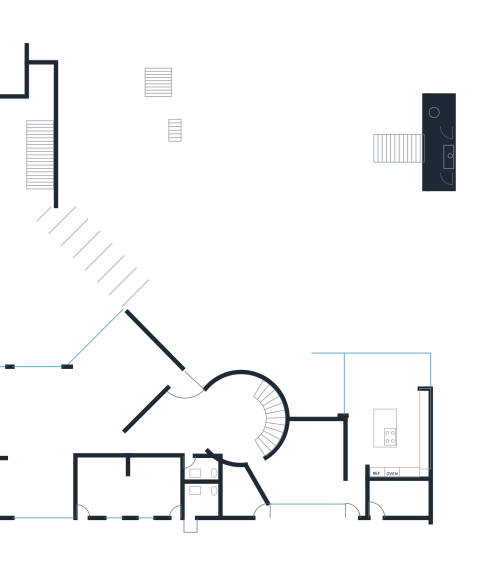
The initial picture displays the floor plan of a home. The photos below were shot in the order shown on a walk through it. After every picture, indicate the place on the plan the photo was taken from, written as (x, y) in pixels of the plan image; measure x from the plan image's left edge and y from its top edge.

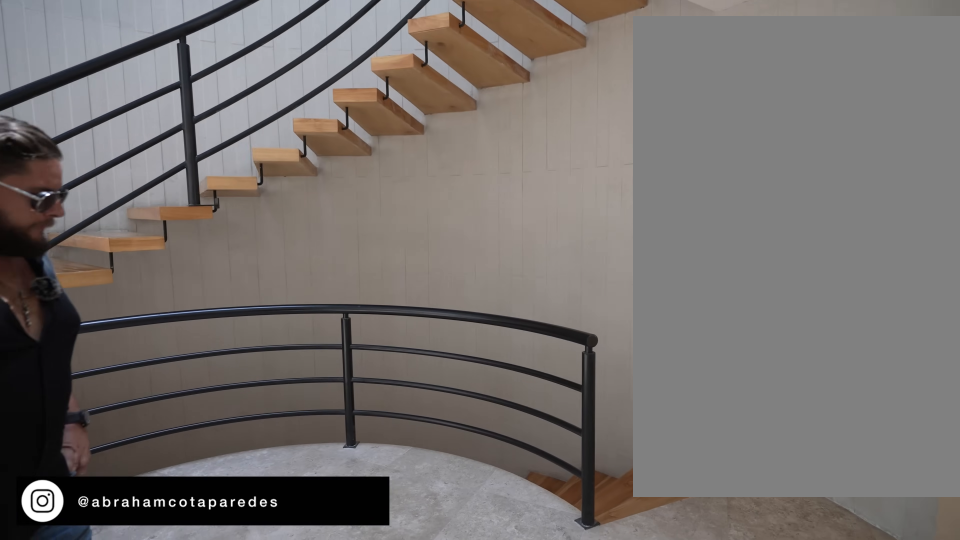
(230, 438)
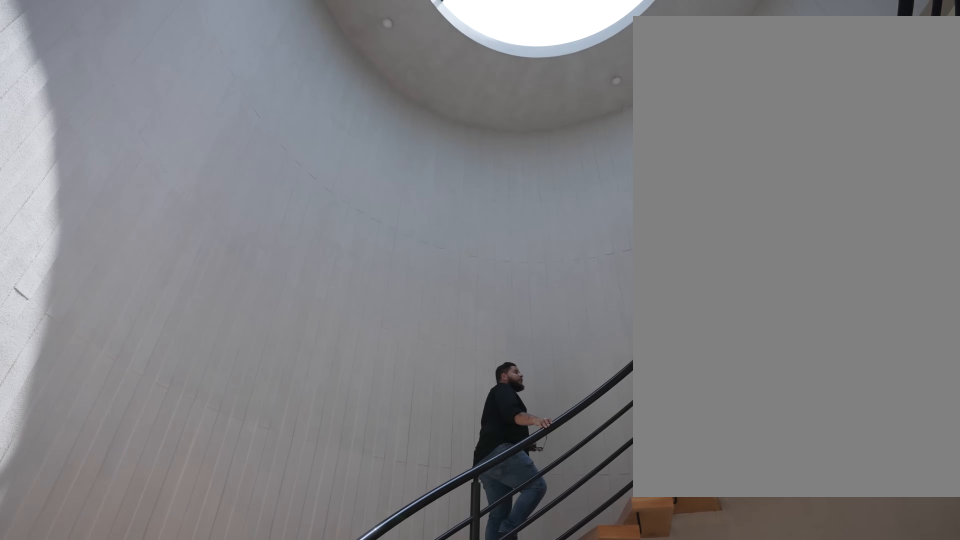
(220, 426)
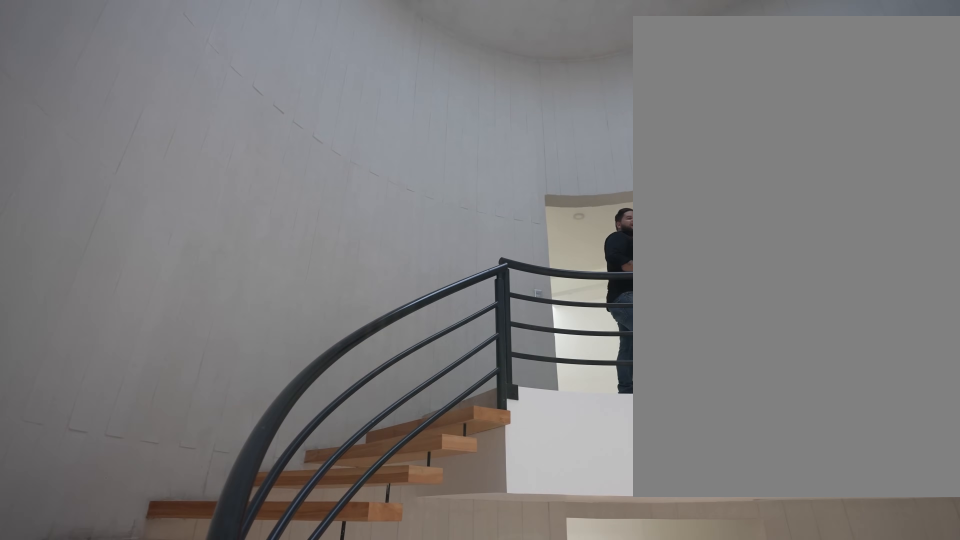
(219, 414)
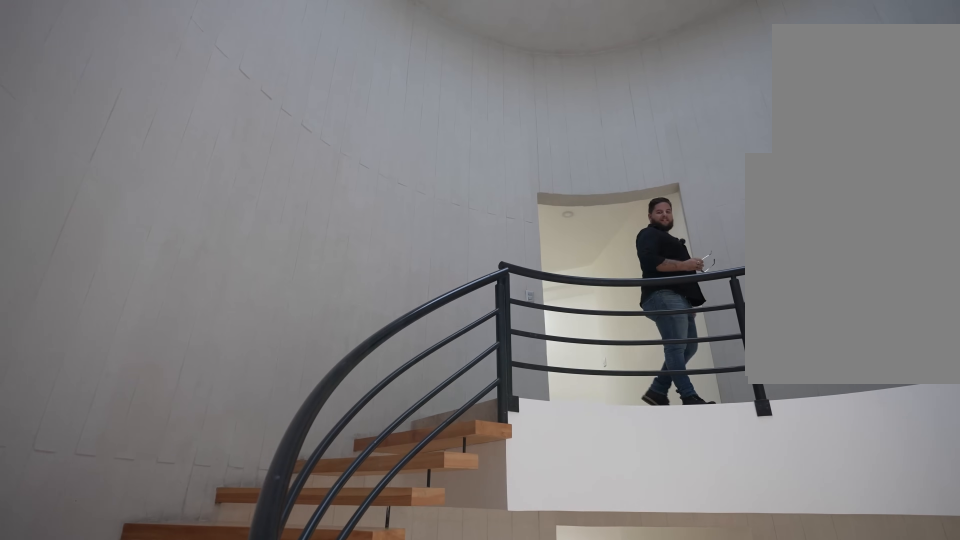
(220, 410)
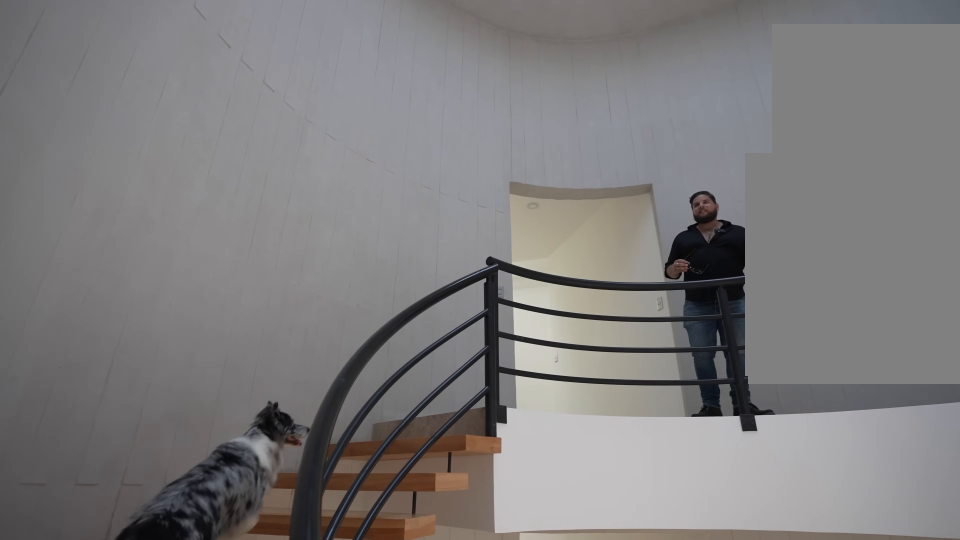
(230, 394)
